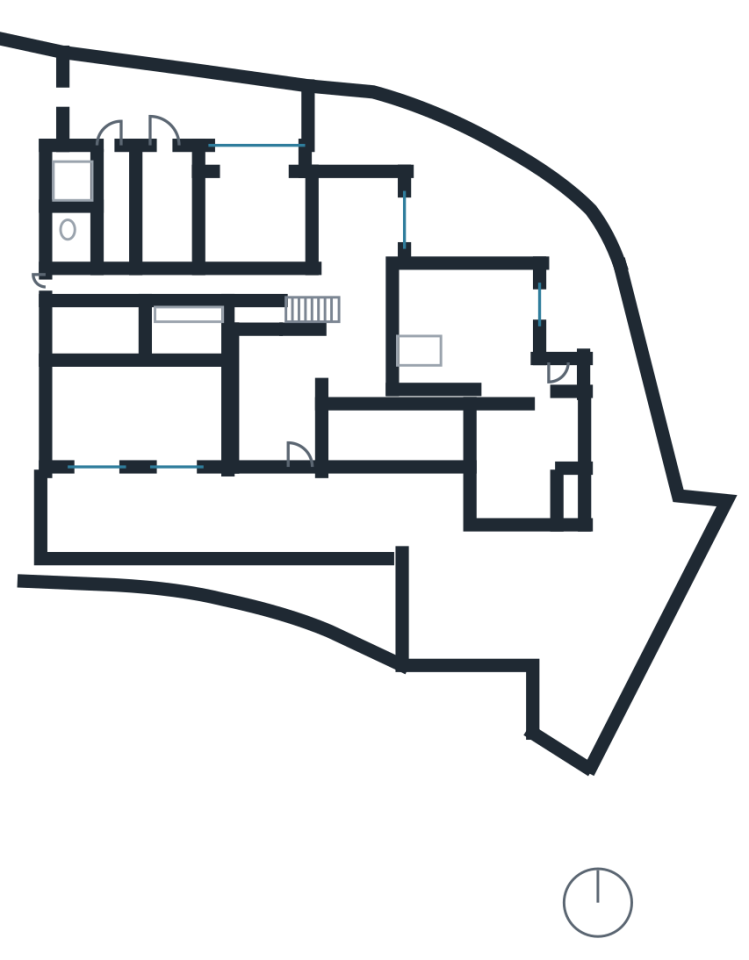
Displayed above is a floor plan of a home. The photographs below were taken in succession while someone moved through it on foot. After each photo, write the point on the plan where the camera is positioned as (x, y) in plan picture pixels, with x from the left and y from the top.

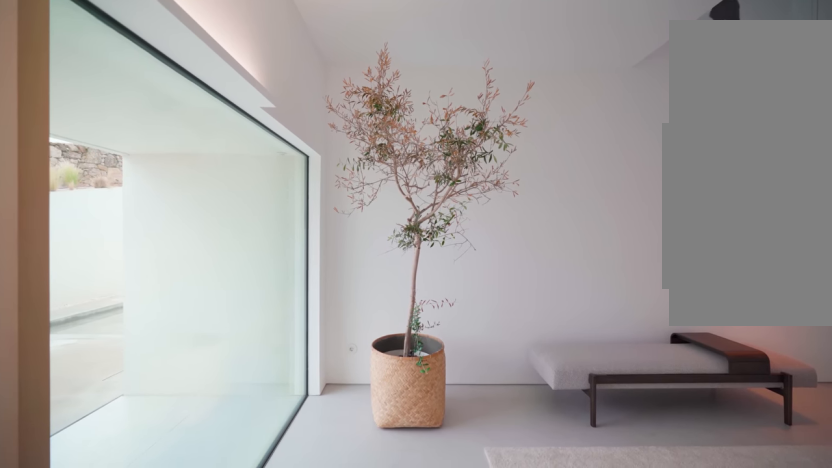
(300, 448)
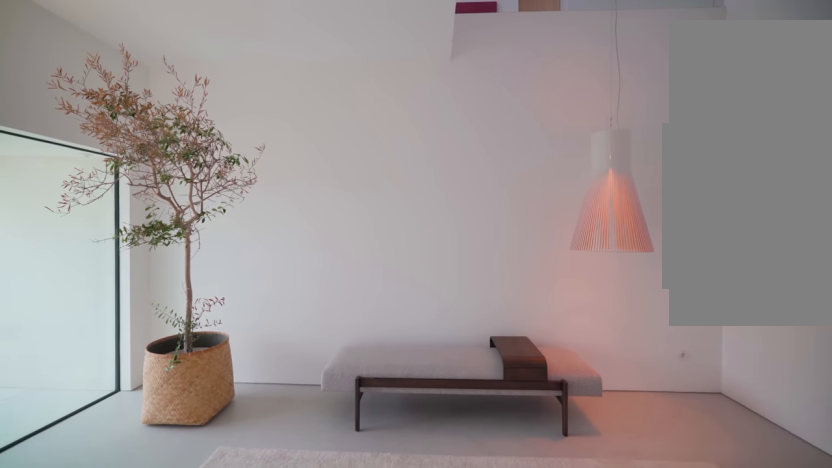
(302, 417)
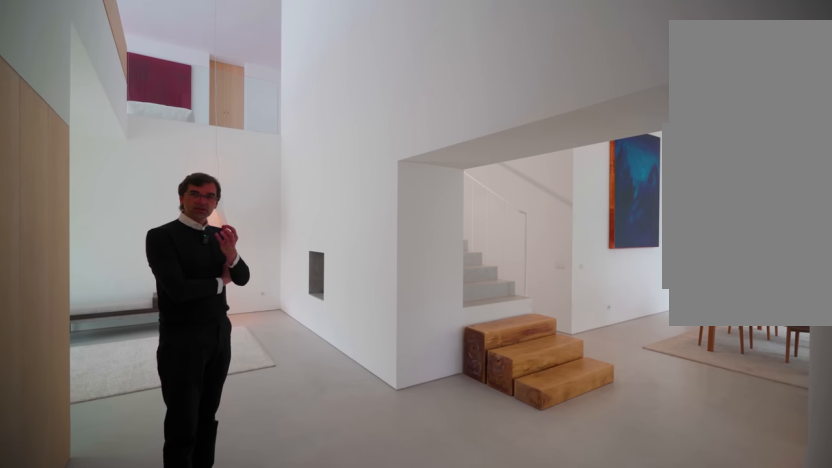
(374, 356)
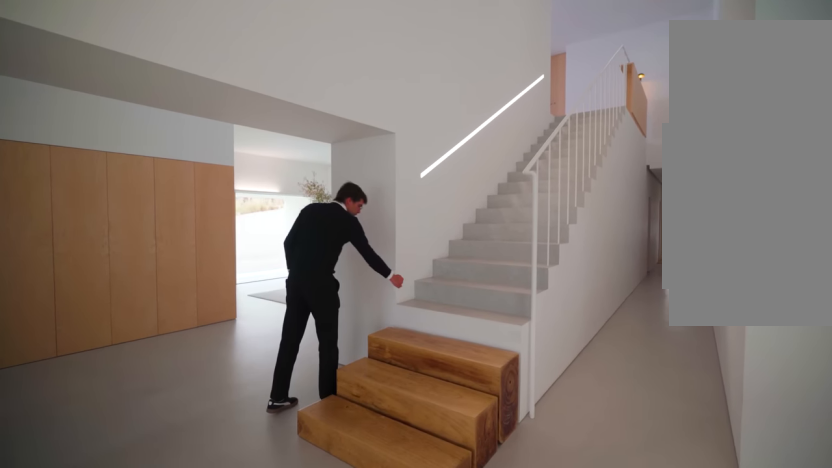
(383, 287)
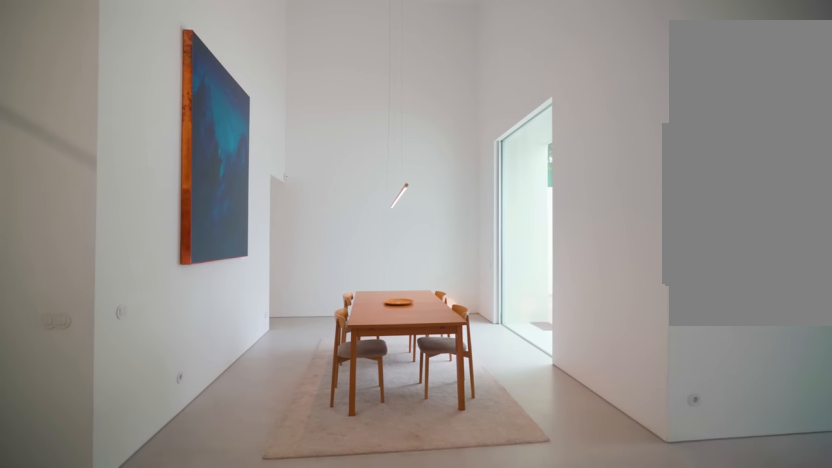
(358, 314)
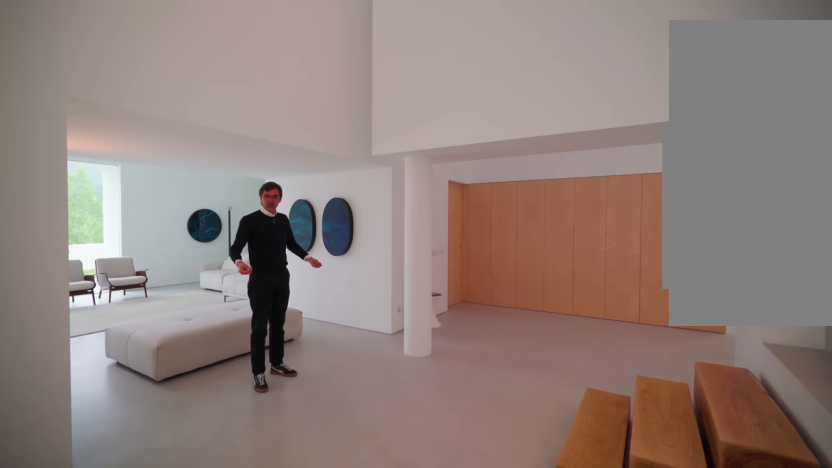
(351, 282)
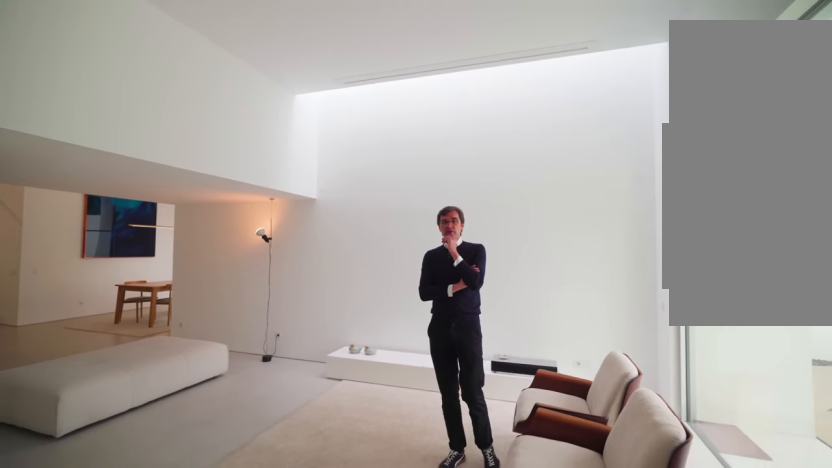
(516, 347)
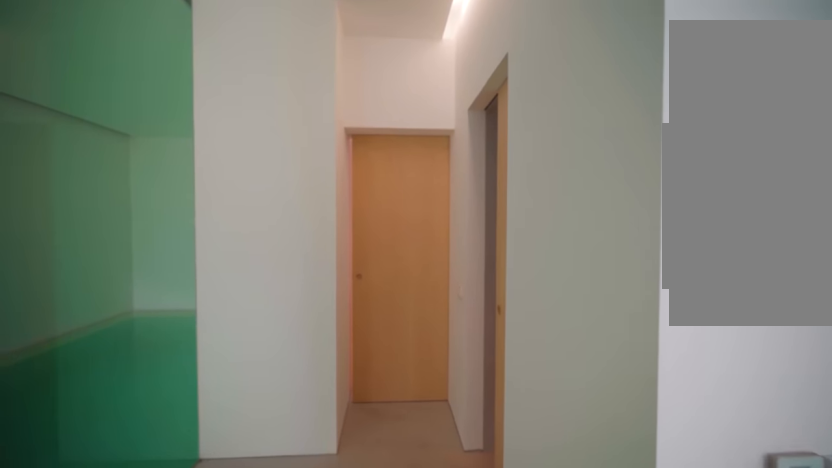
(467, 351)
